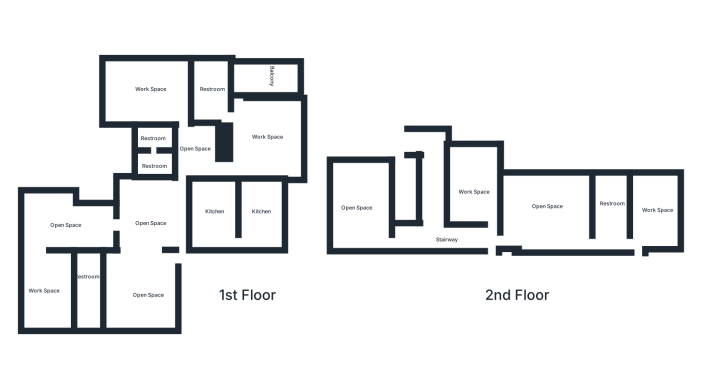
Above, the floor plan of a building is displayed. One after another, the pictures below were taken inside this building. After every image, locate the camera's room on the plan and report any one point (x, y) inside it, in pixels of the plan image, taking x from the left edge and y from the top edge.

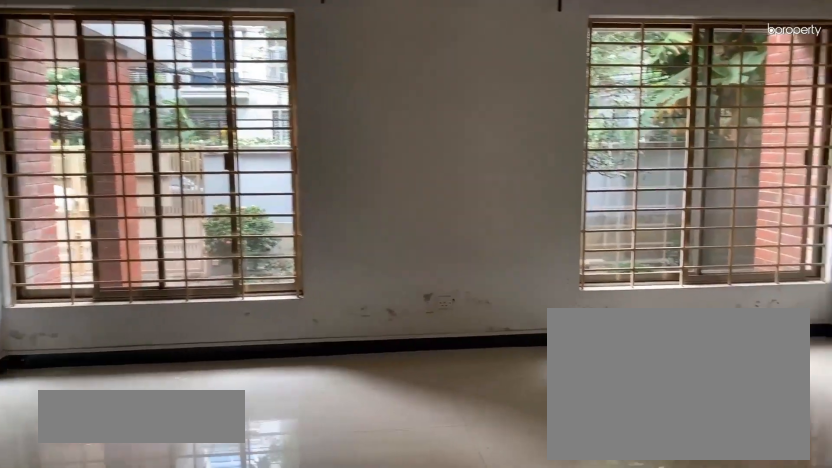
(139, 294)
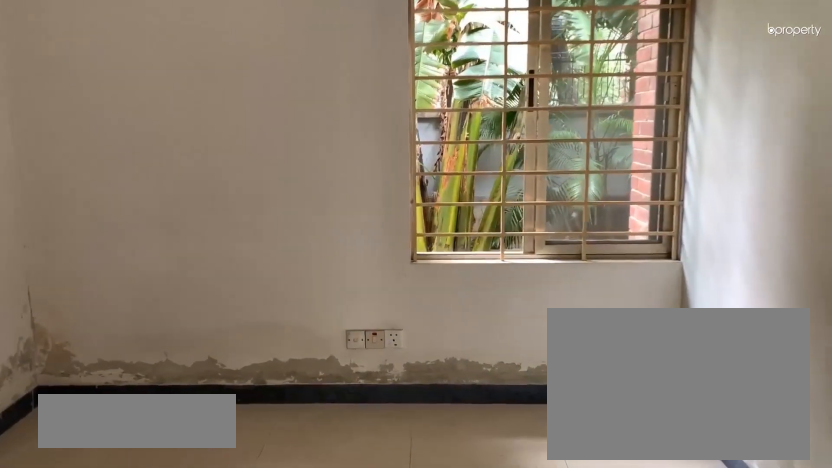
(48, 292)
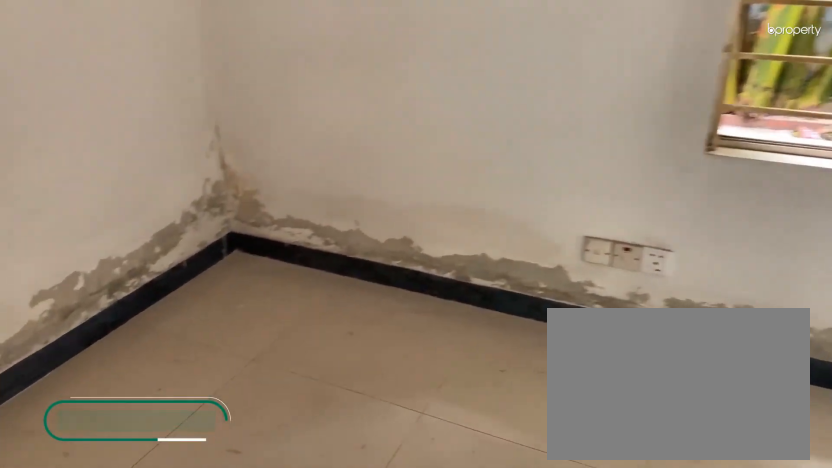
(48, 292)
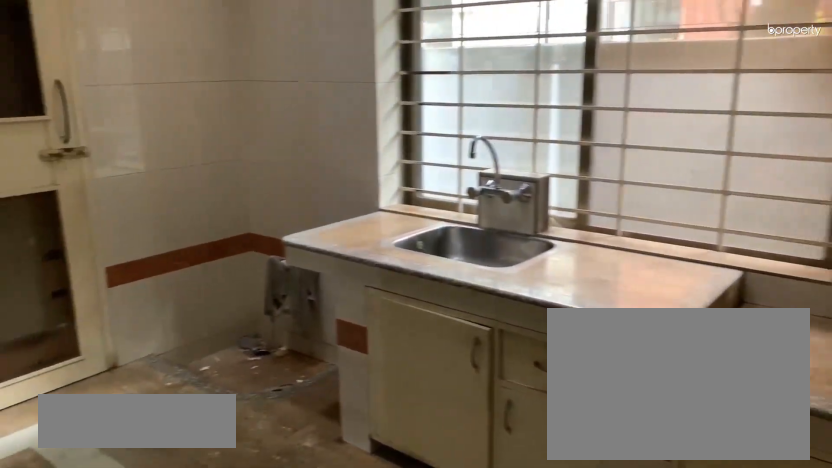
(263, 218)
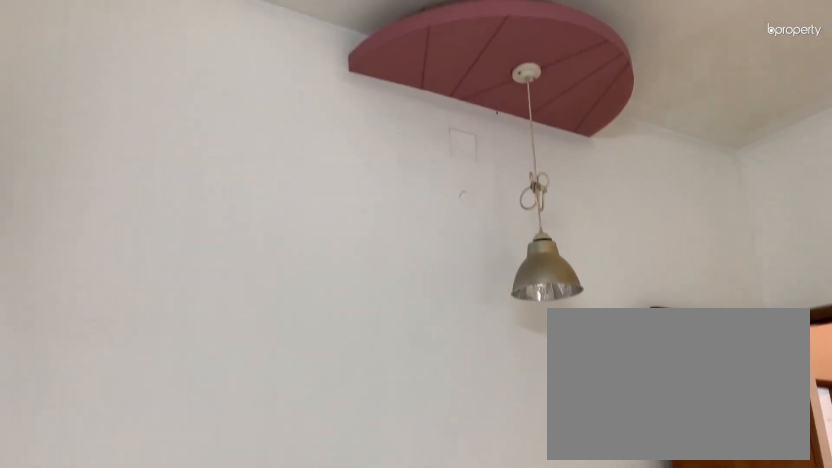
(150, 98)
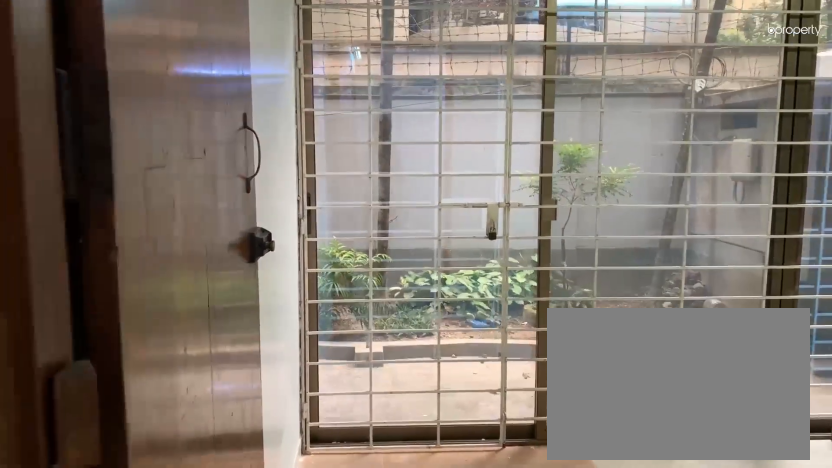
(264, 75)
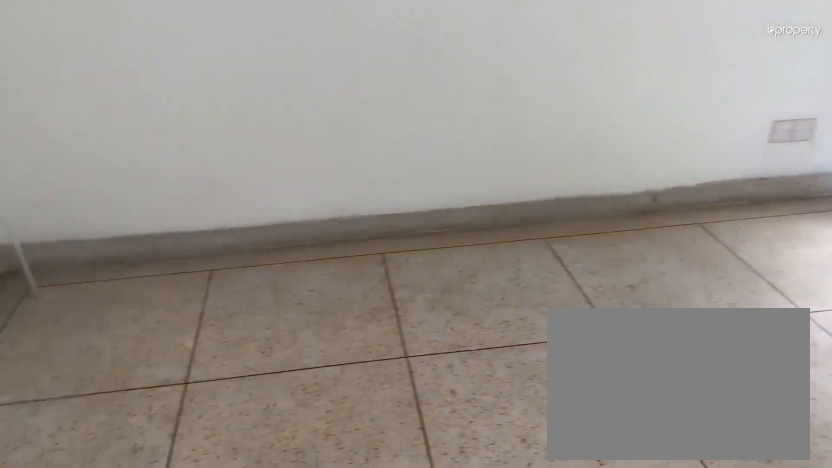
(477, 189)
